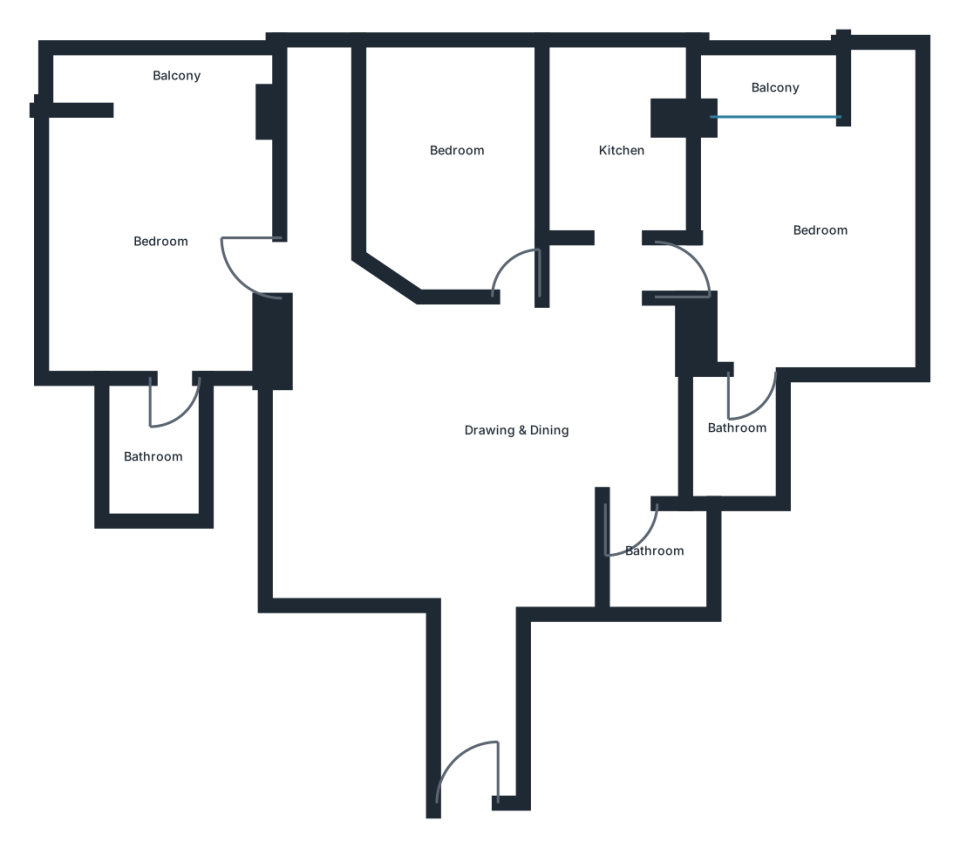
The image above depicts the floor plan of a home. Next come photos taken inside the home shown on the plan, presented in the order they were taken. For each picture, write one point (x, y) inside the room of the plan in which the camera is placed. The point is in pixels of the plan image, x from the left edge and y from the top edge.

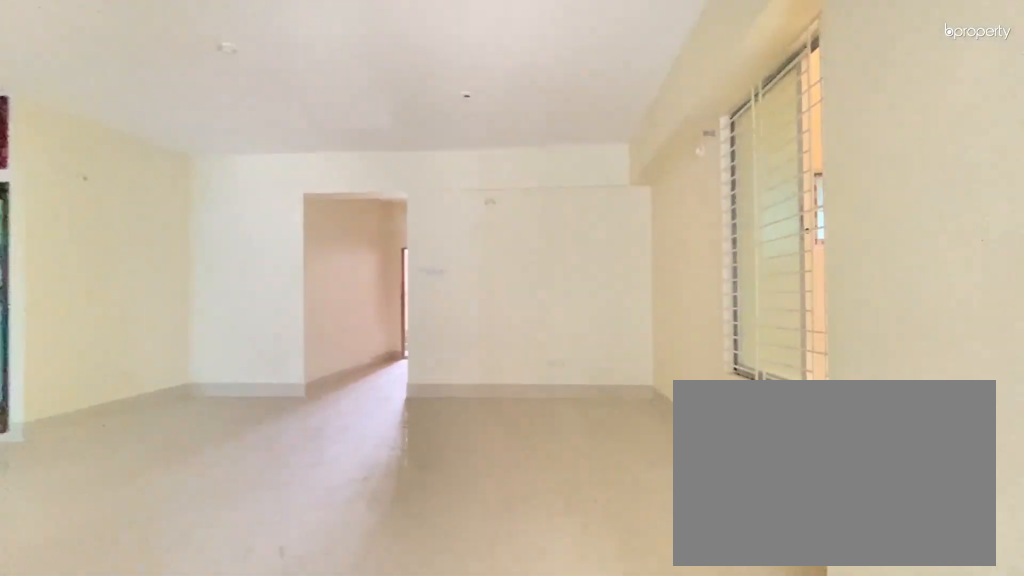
(442, 394)
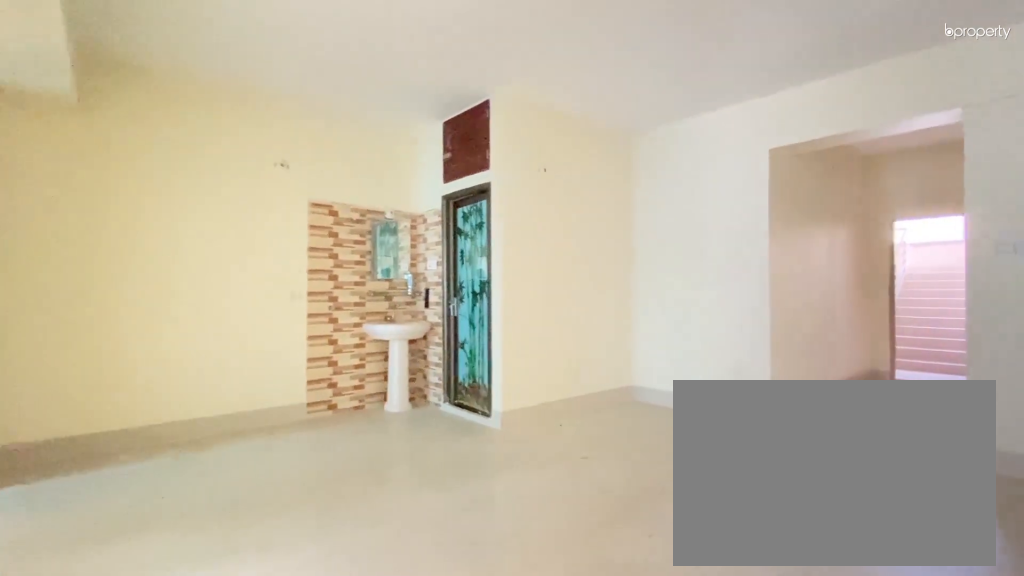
(442, 394)
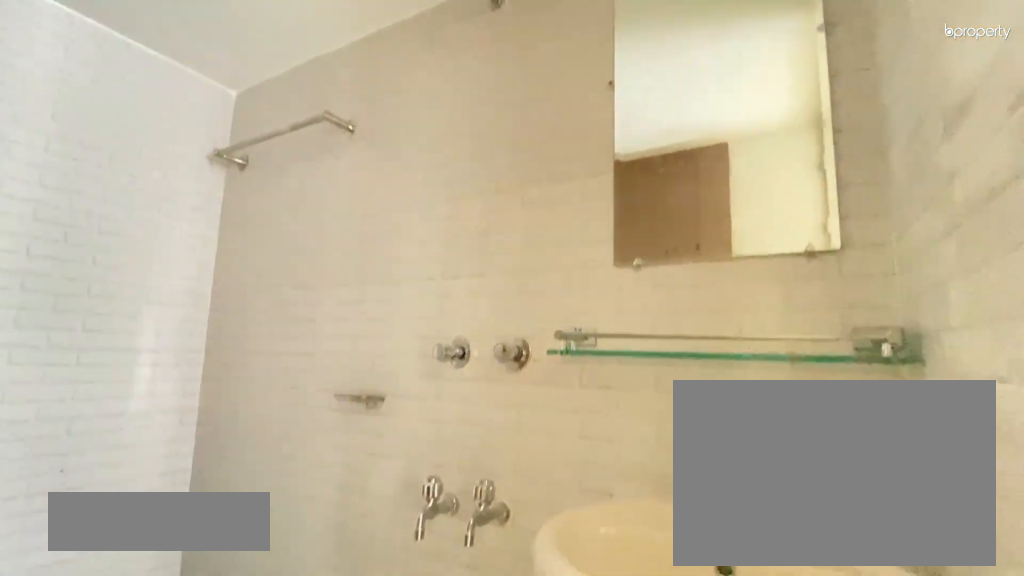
(150, 452)
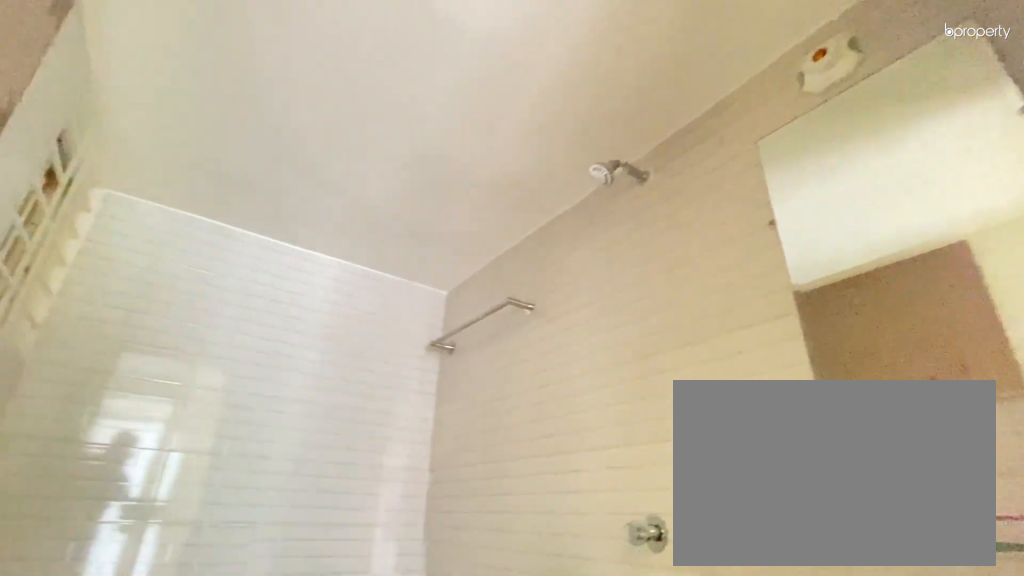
(150, 452)
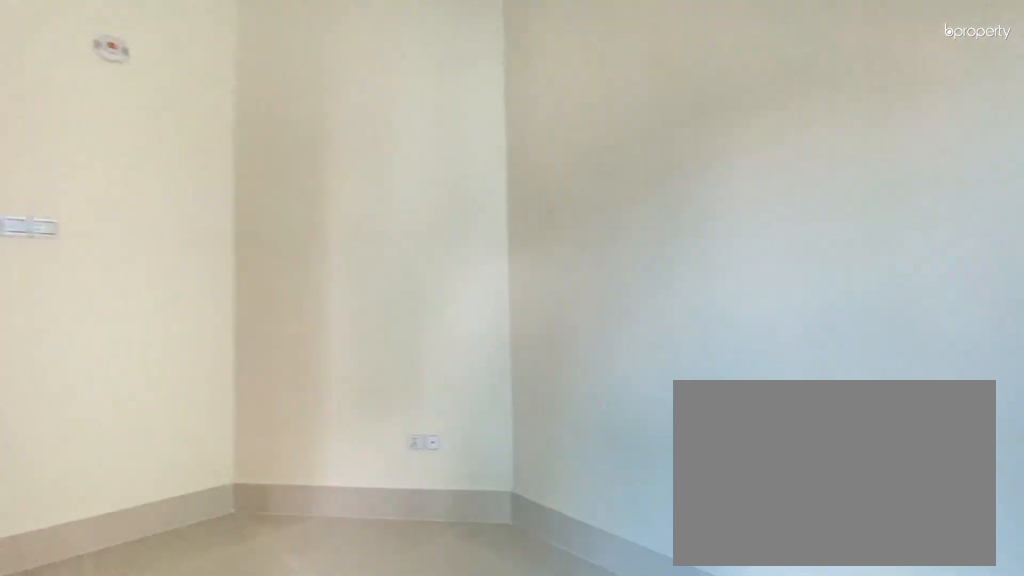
(455, 163)
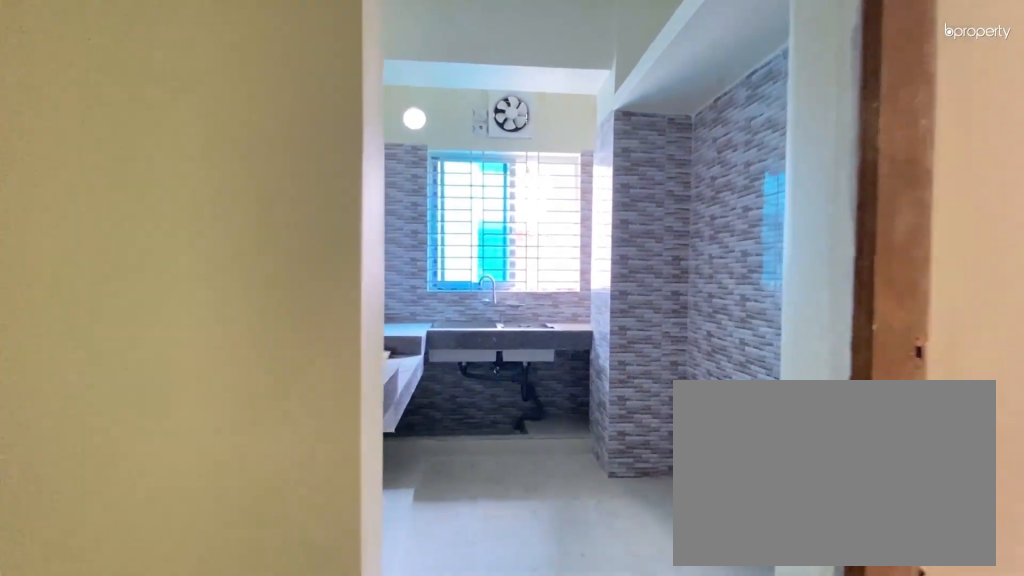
(613, 133)
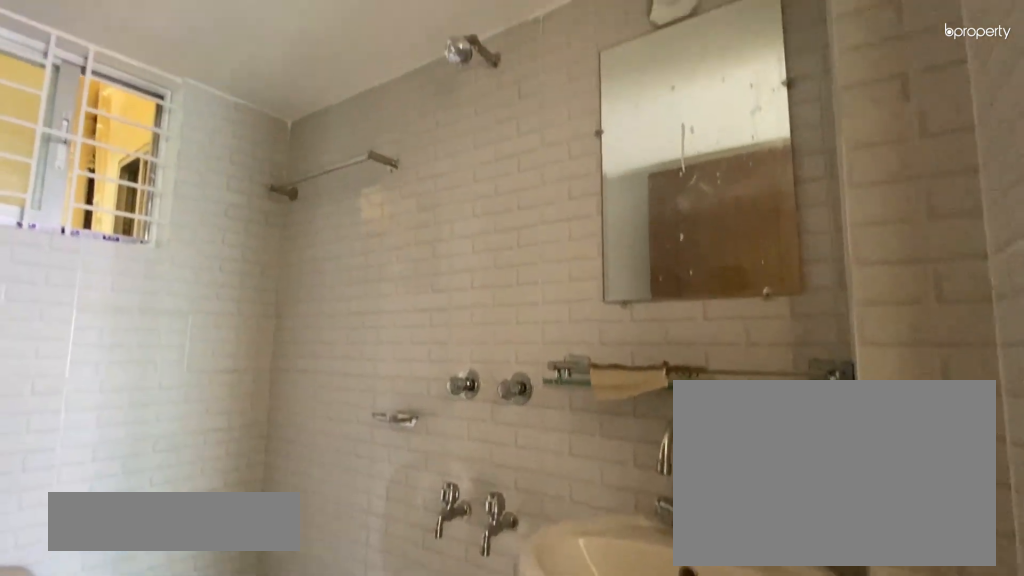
(734, 437)
